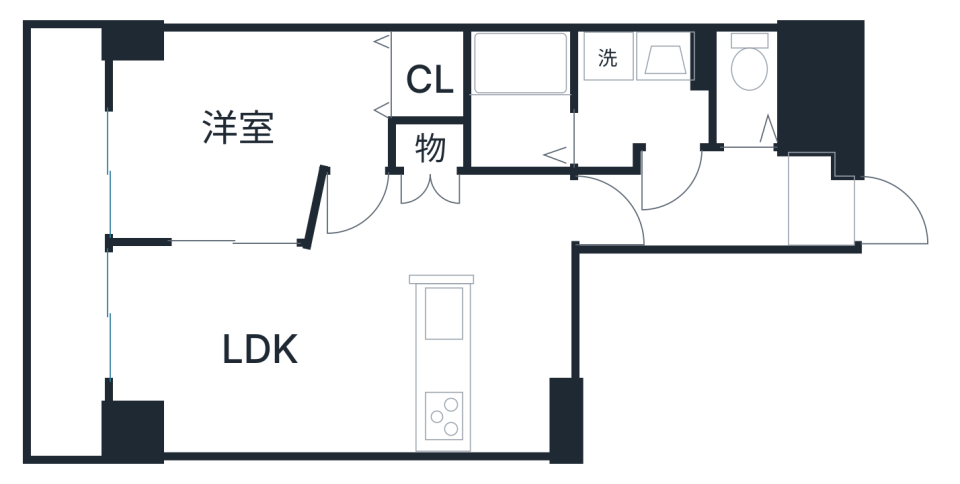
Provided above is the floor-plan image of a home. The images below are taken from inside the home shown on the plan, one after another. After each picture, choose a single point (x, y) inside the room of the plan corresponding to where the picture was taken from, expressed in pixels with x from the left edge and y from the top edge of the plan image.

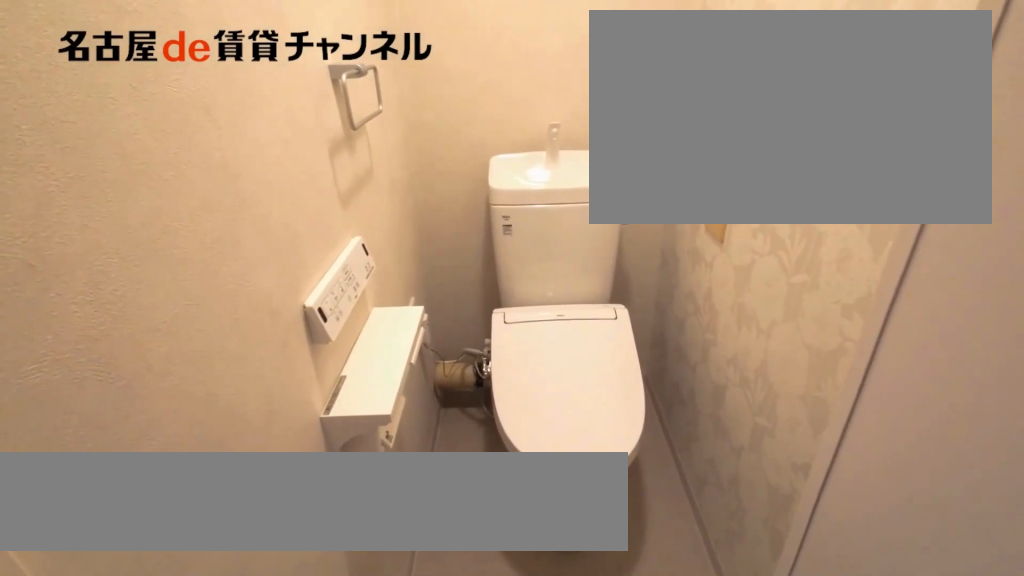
(748, 92)
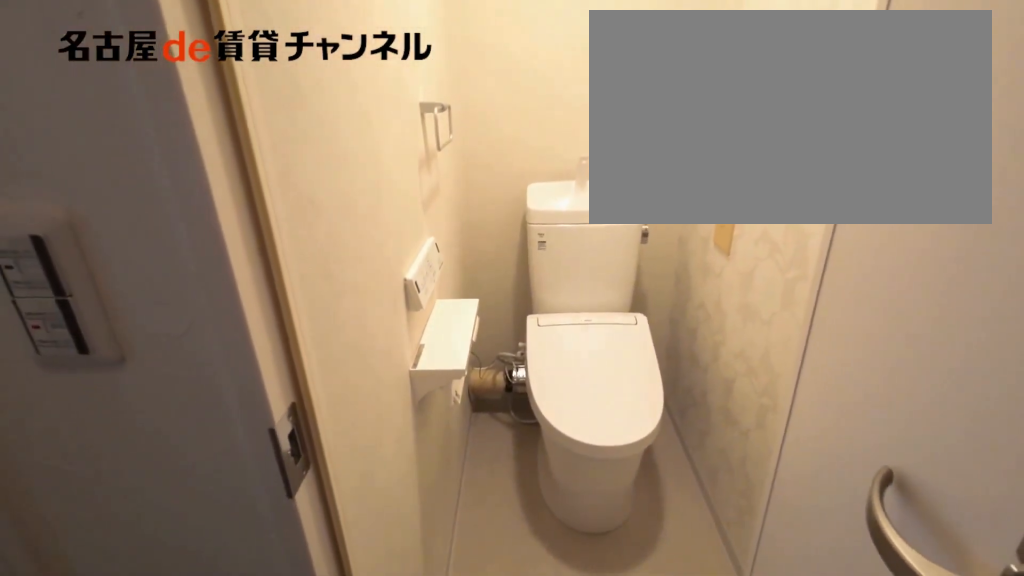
(748, 92)
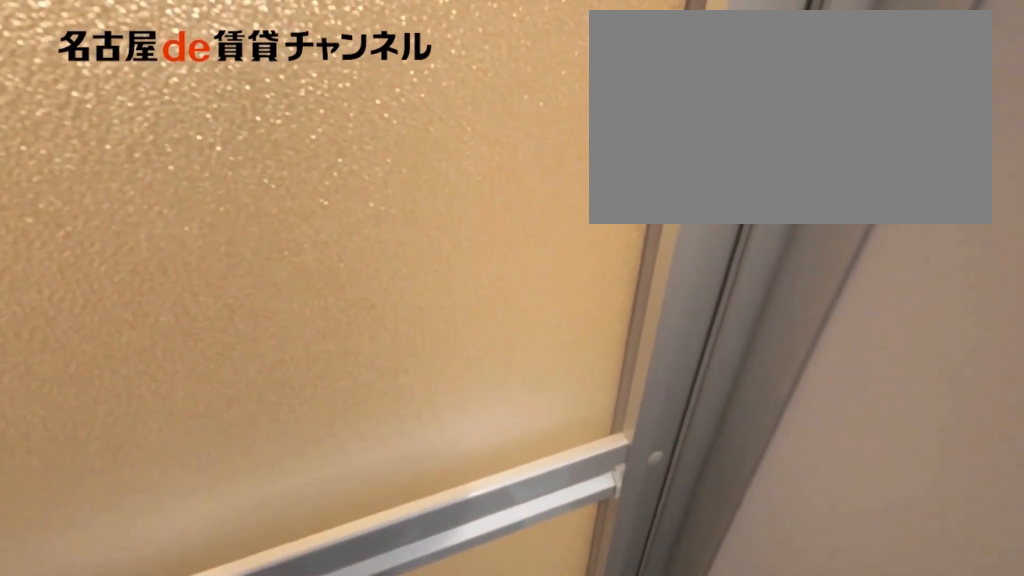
(642, 93)
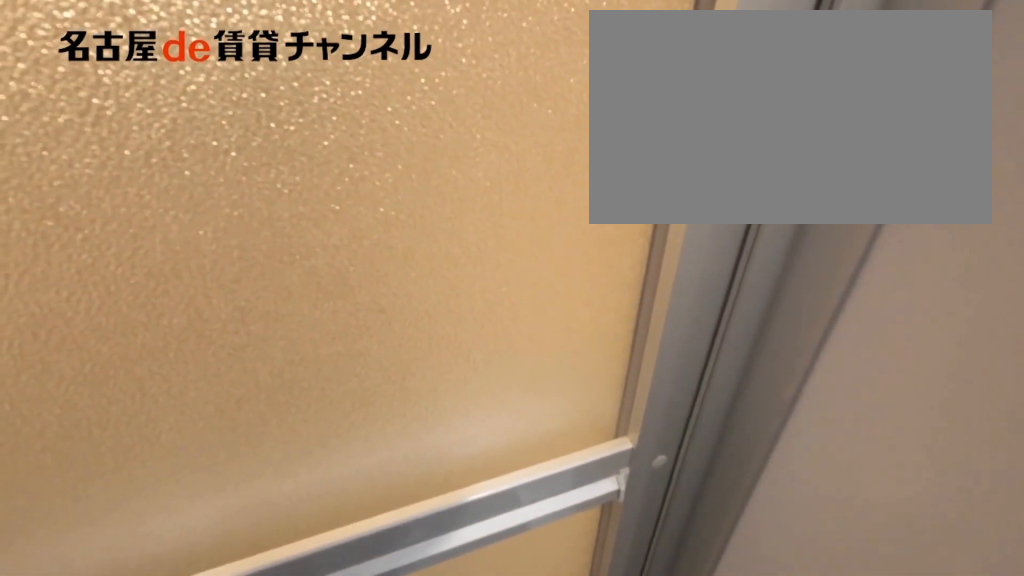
(642, 93)
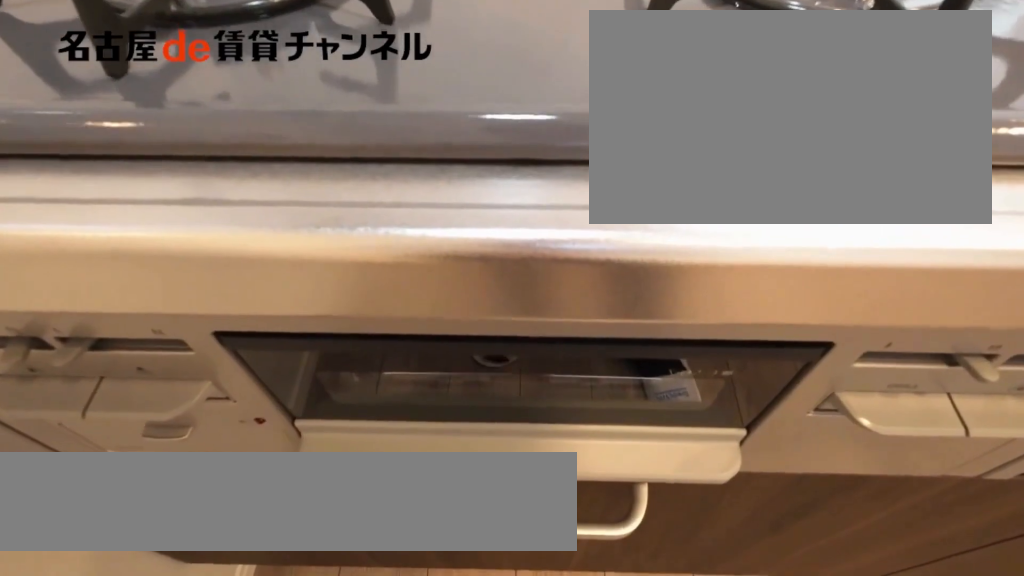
(492, 369)
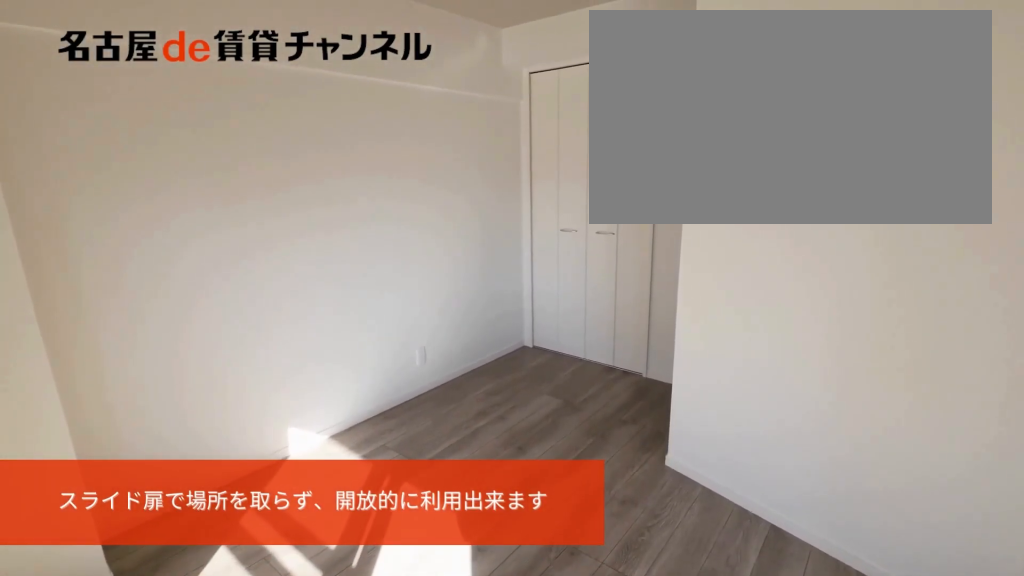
(239, 128)
